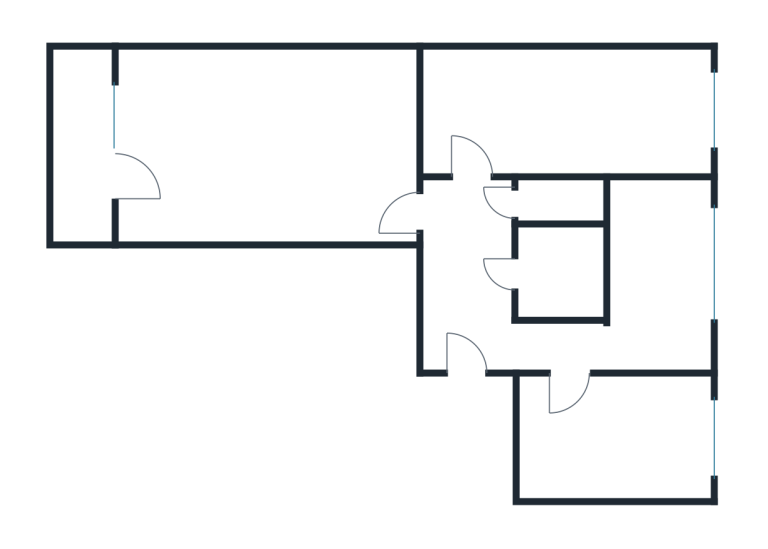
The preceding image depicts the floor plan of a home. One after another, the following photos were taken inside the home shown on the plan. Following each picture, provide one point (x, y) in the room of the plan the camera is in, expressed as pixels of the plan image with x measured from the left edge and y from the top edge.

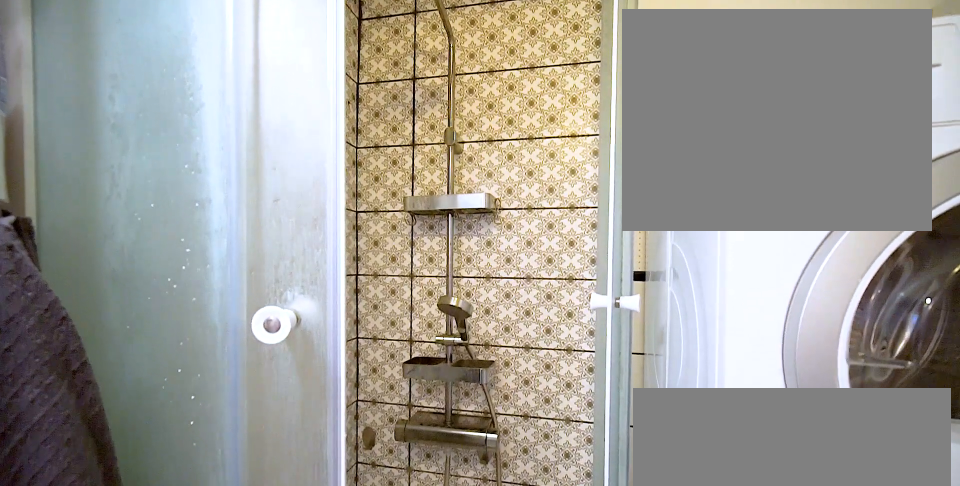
(559, 273)
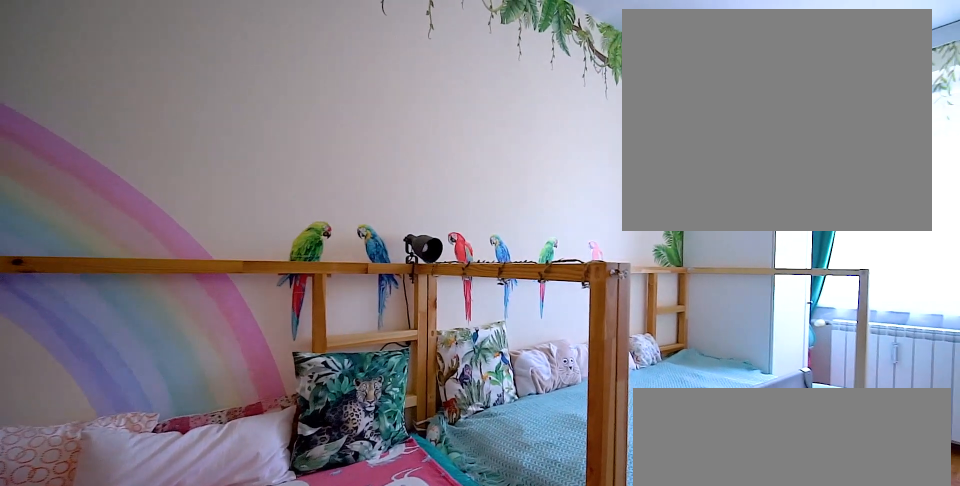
(585, 113)
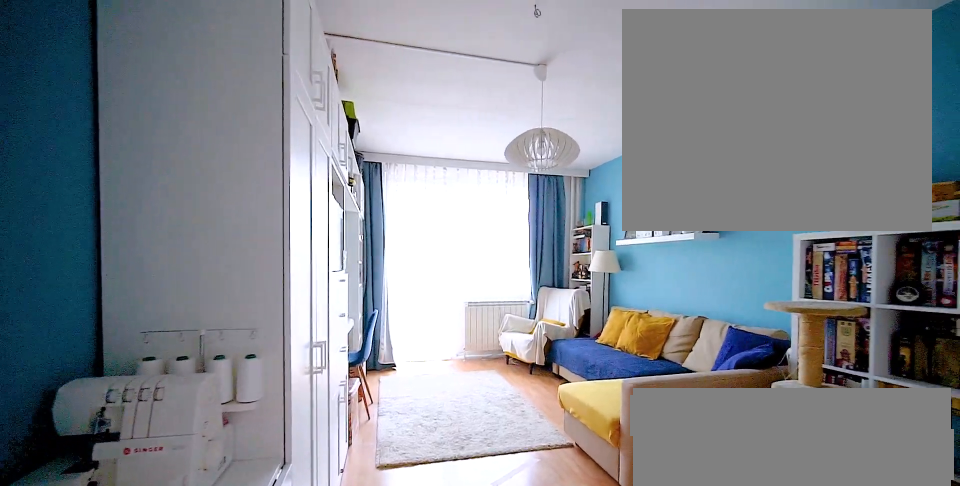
(274, 147)
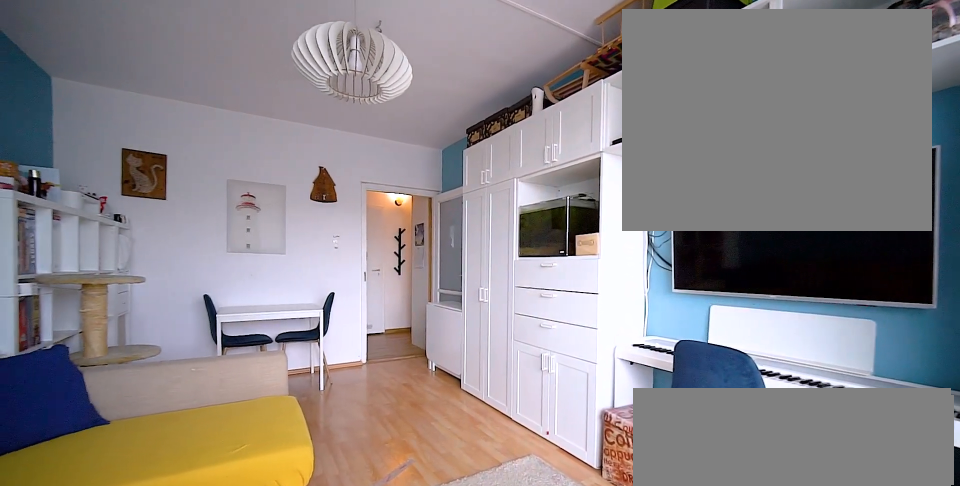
(274, 147)
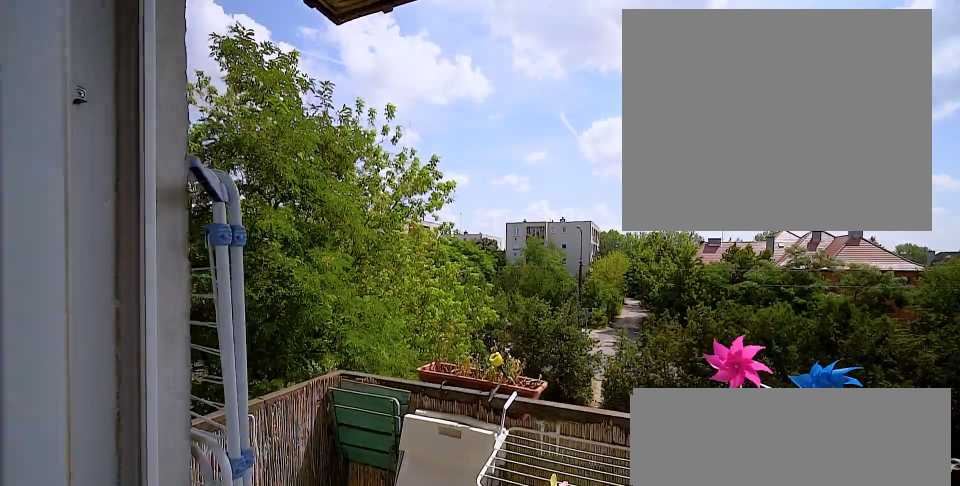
(84, 147)
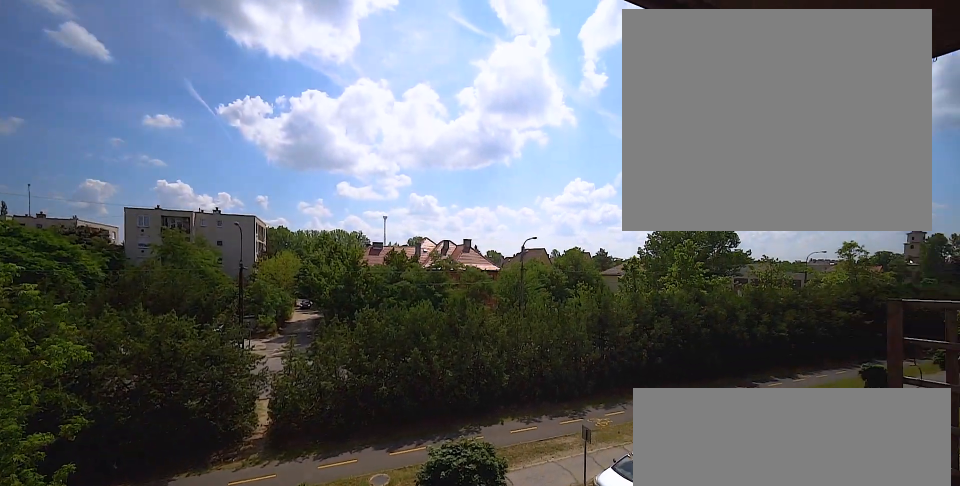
(84, 147)
